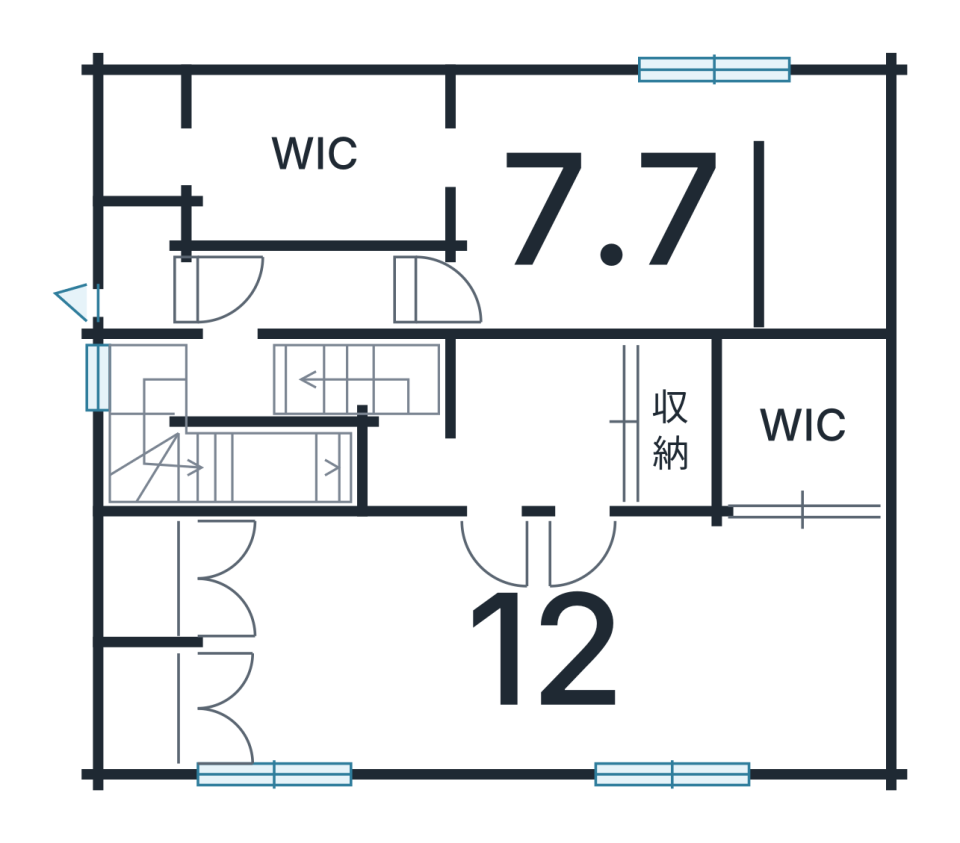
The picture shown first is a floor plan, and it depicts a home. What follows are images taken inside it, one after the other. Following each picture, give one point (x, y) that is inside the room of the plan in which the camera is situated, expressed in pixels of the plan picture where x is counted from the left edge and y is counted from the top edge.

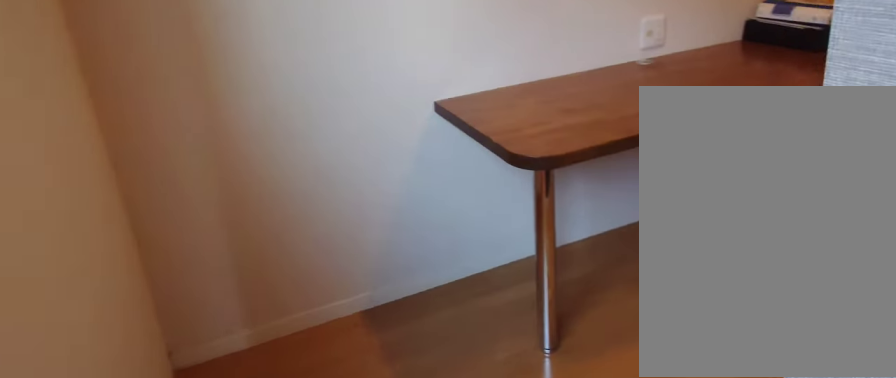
(592, 217)
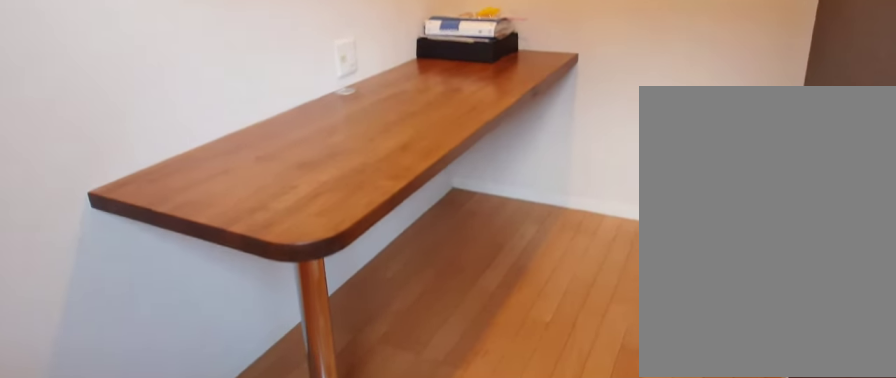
(592, 217)
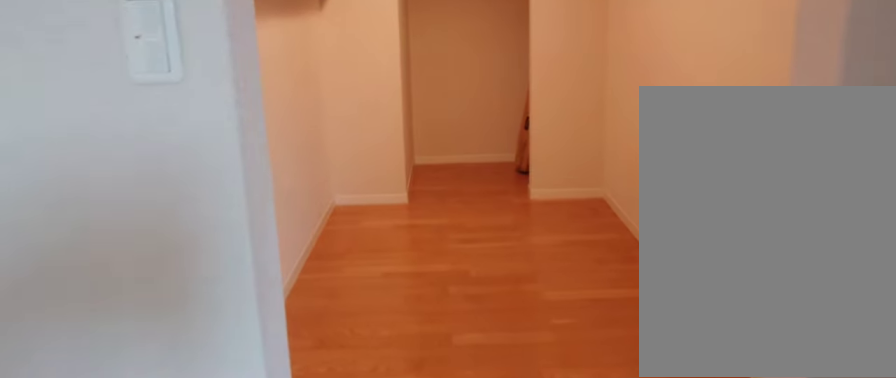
(296, 163)
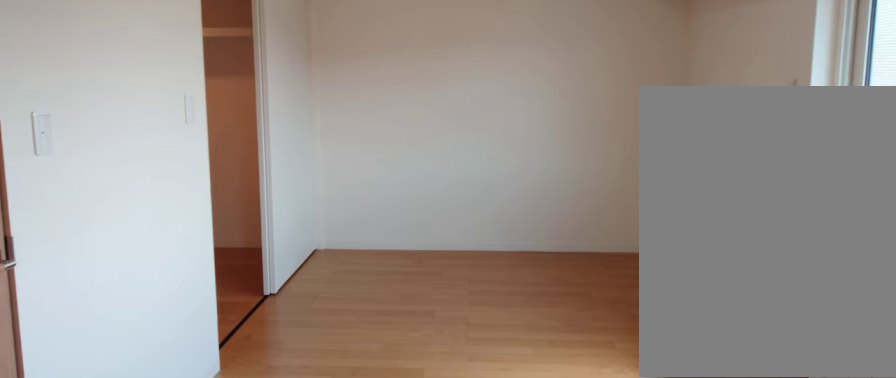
(536, 669)
